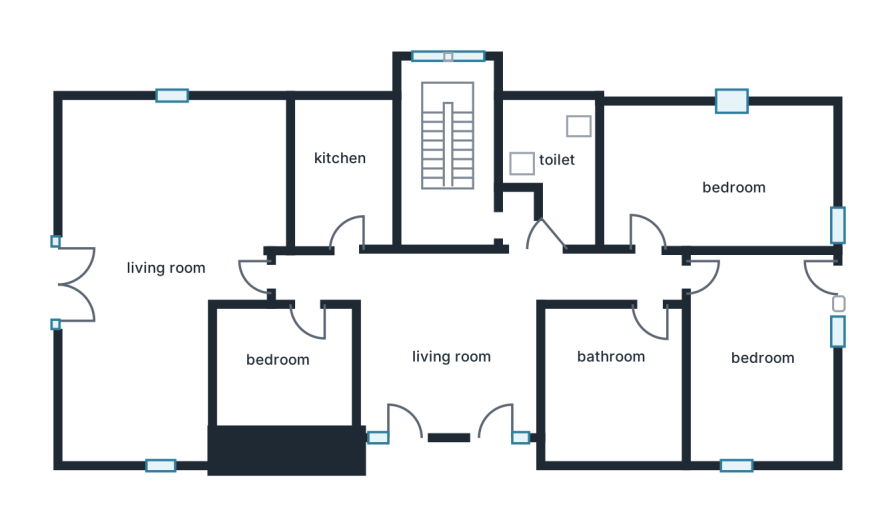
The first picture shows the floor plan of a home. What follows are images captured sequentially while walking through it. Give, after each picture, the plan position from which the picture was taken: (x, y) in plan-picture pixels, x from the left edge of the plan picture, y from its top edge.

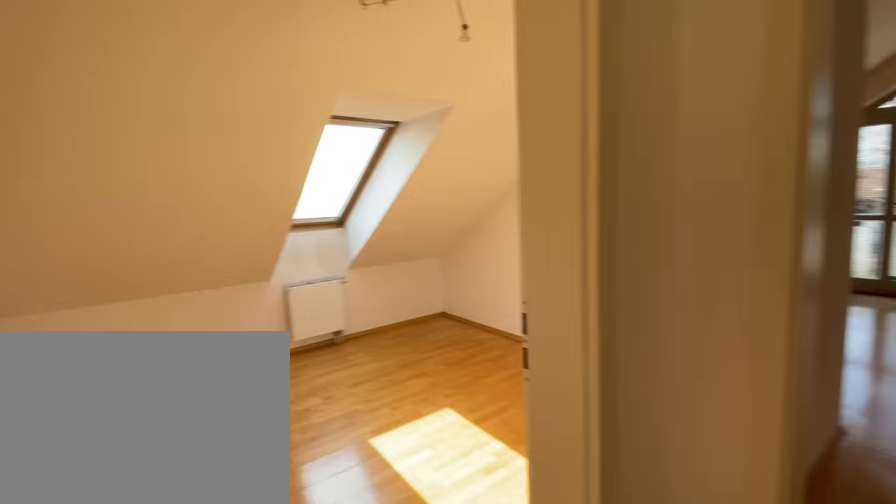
(296, 281)
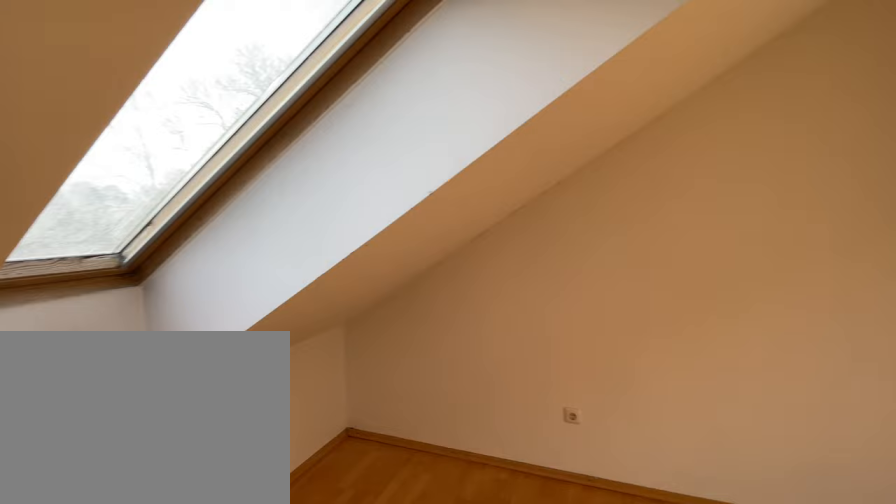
(304, 344)
